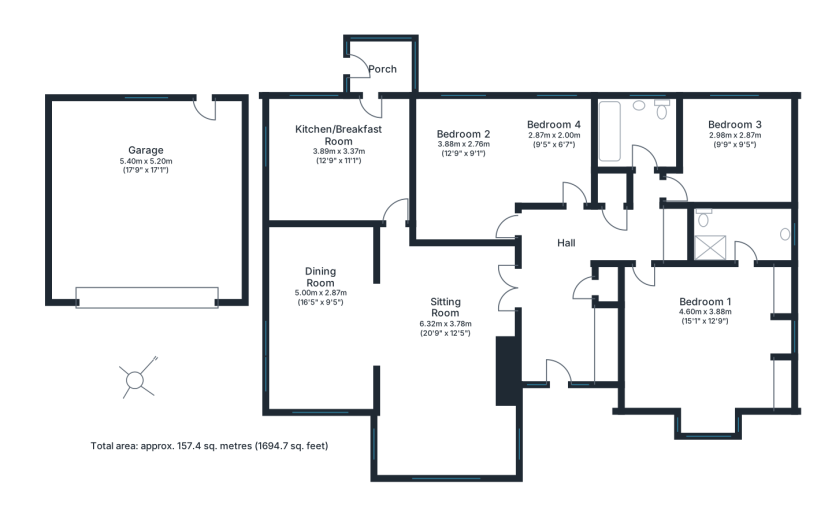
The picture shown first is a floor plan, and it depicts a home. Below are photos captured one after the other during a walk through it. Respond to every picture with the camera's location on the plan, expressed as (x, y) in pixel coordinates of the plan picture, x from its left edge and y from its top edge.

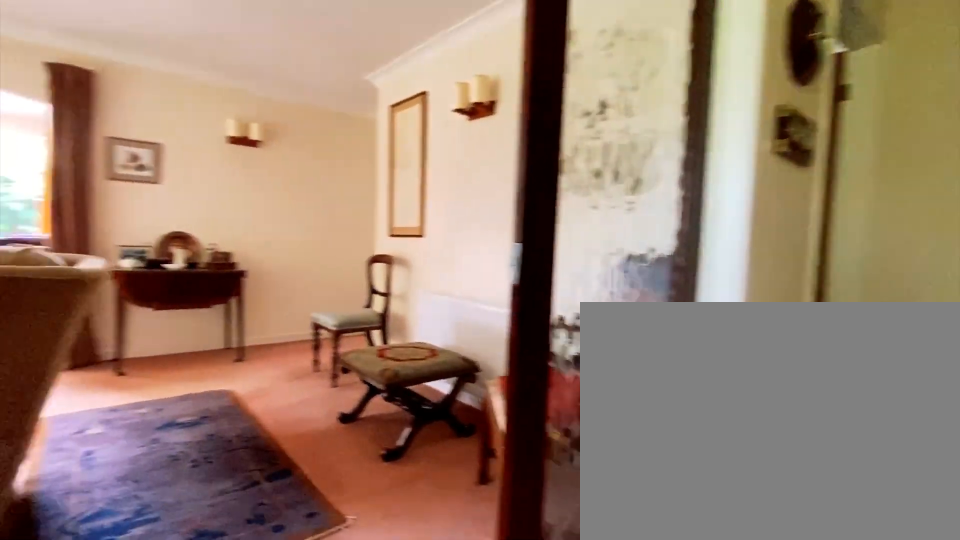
(548, 290)
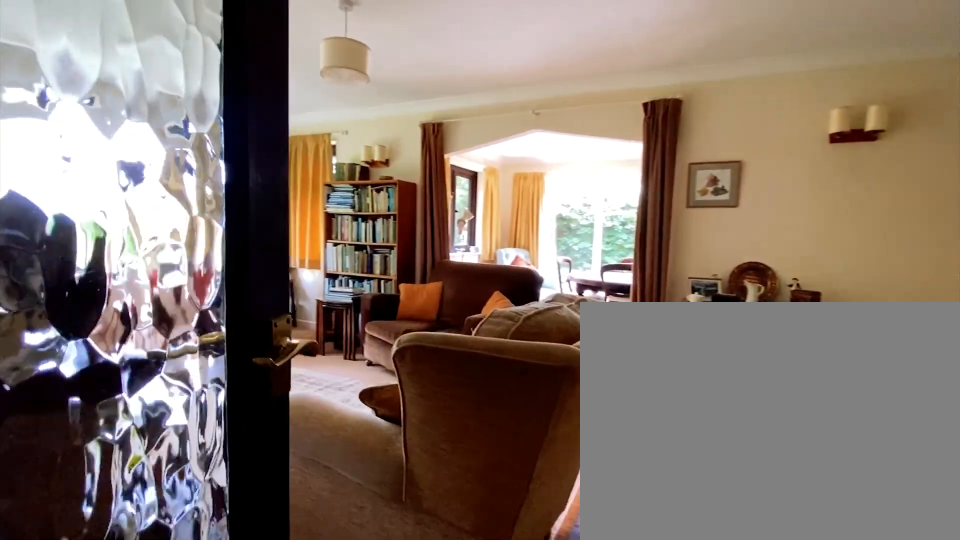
(509, 290)
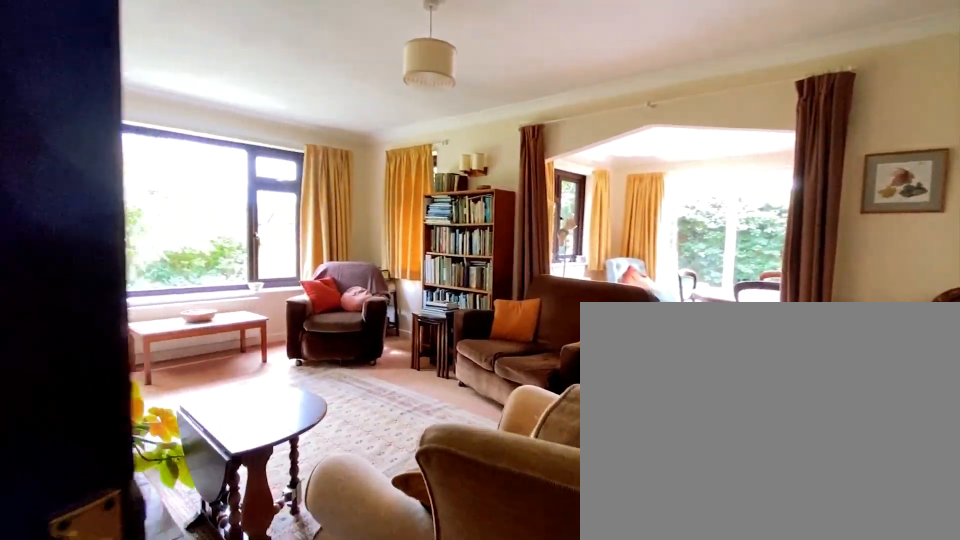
(493, 290)
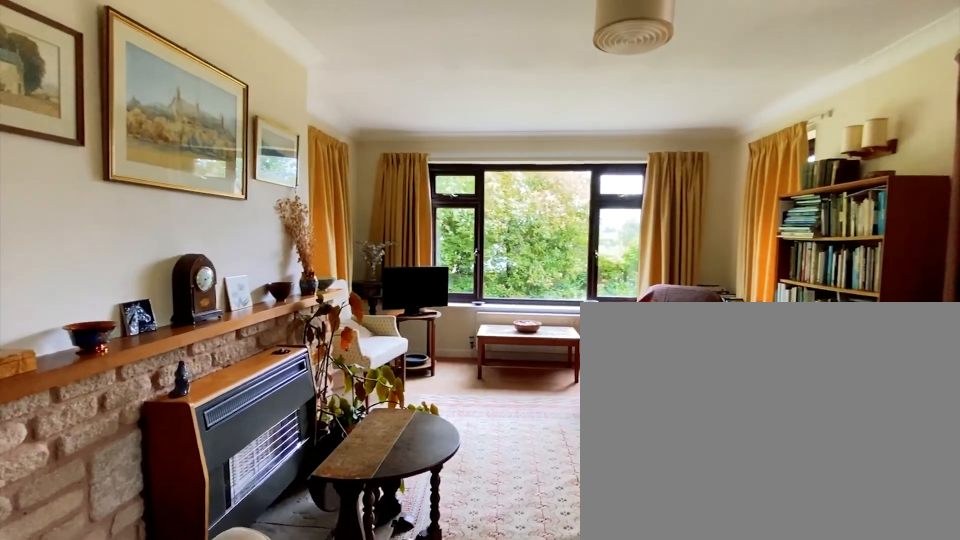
(445, 291)
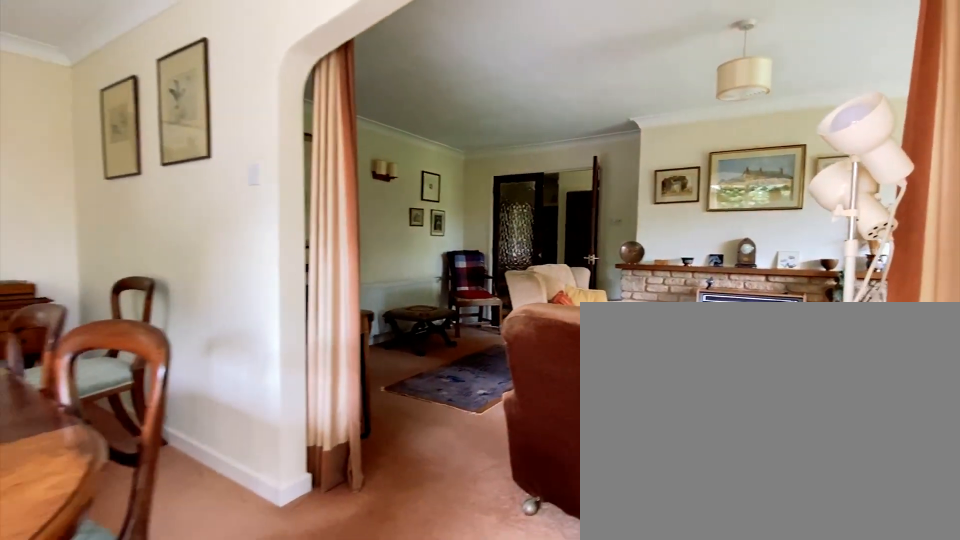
(364, 326)
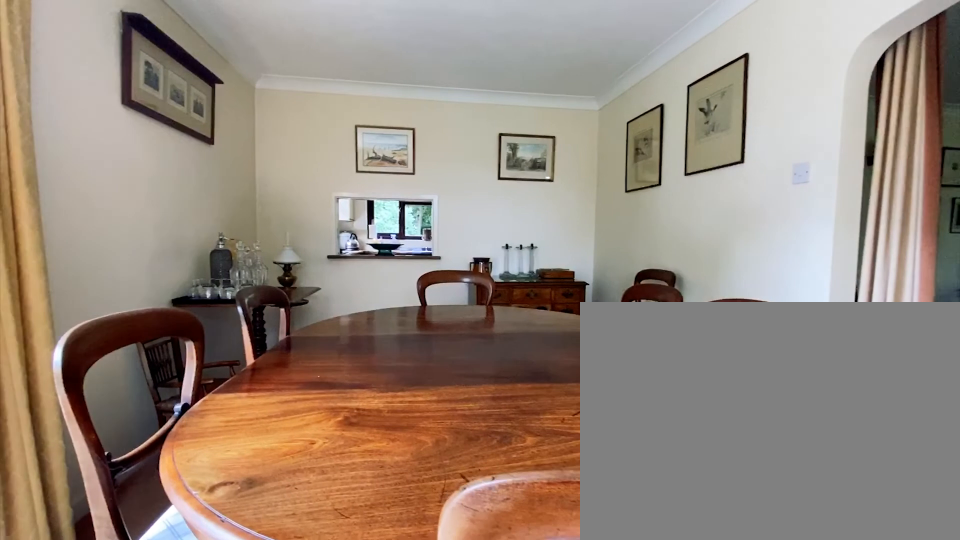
(338, 335)
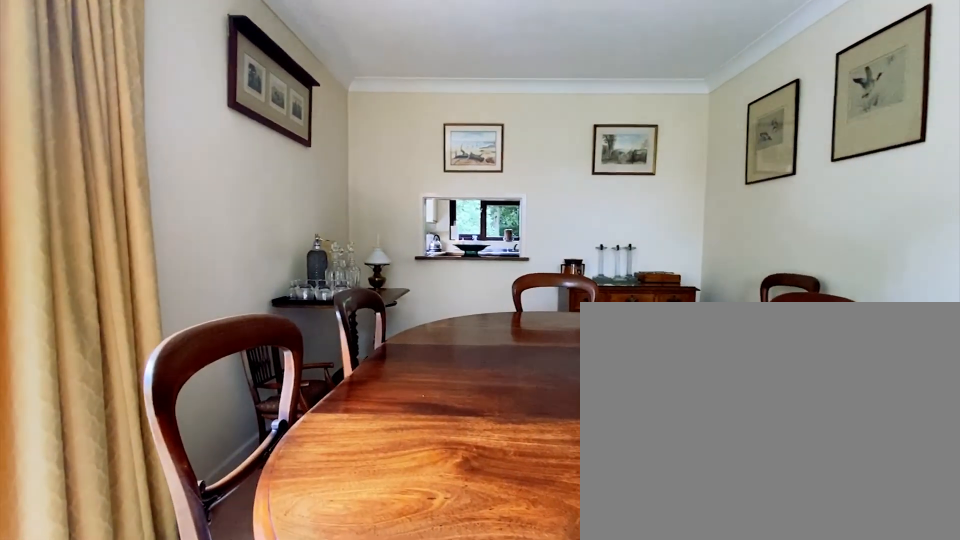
(329, 338)
